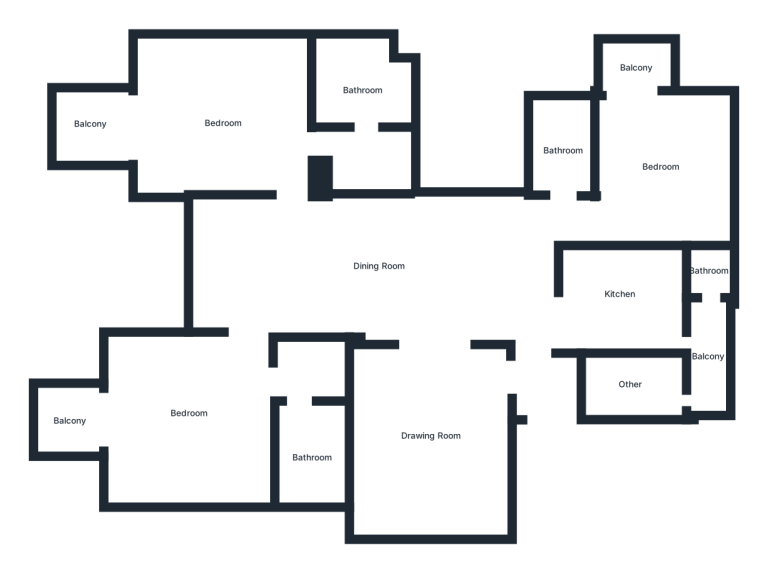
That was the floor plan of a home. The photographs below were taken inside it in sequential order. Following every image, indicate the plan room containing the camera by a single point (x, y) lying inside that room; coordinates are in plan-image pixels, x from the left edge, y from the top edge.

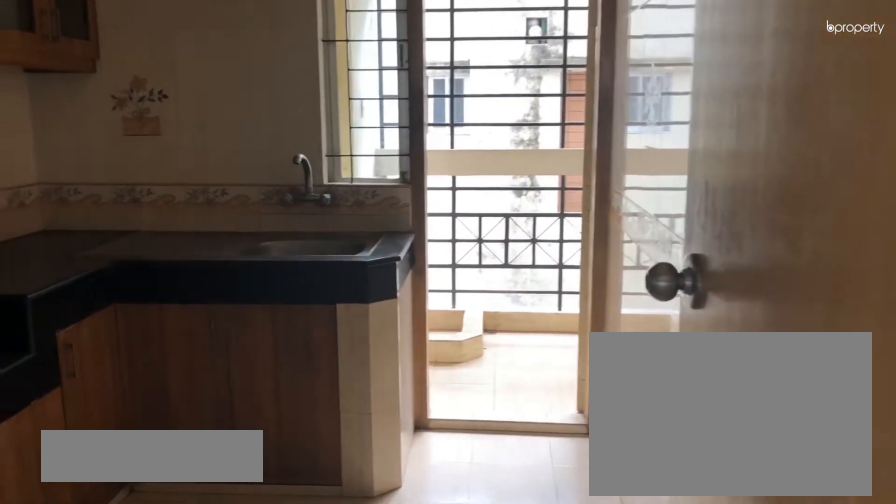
(618, 294)
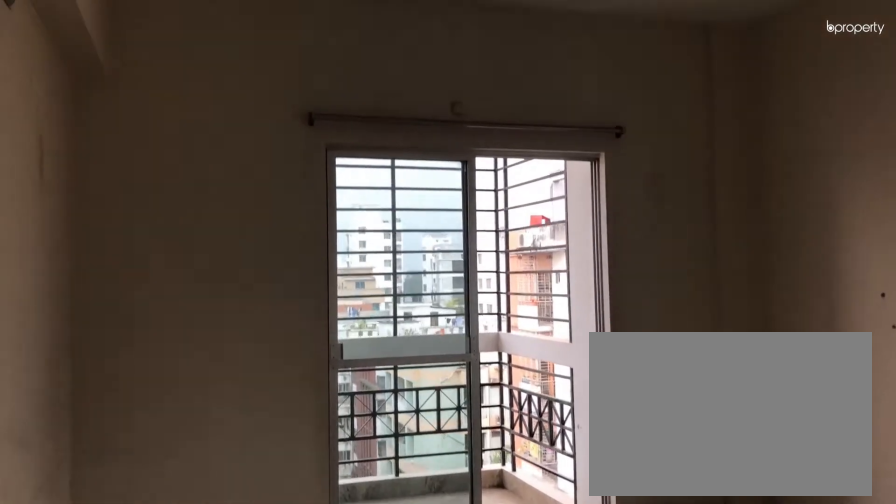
(222, 123)
